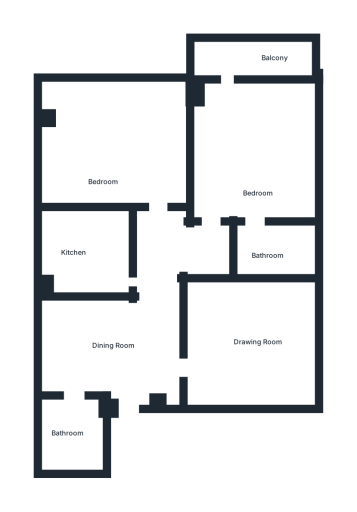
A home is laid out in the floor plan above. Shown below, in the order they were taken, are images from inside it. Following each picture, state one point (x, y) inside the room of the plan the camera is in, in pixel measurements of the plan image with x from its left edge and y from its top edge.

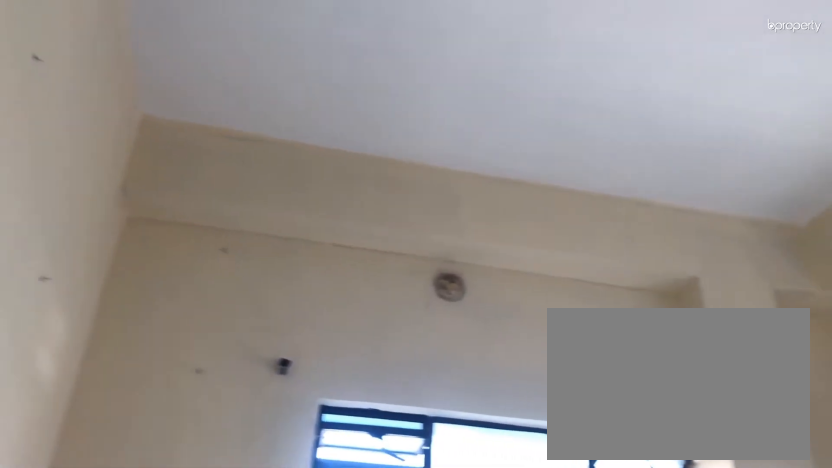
(101, 152)
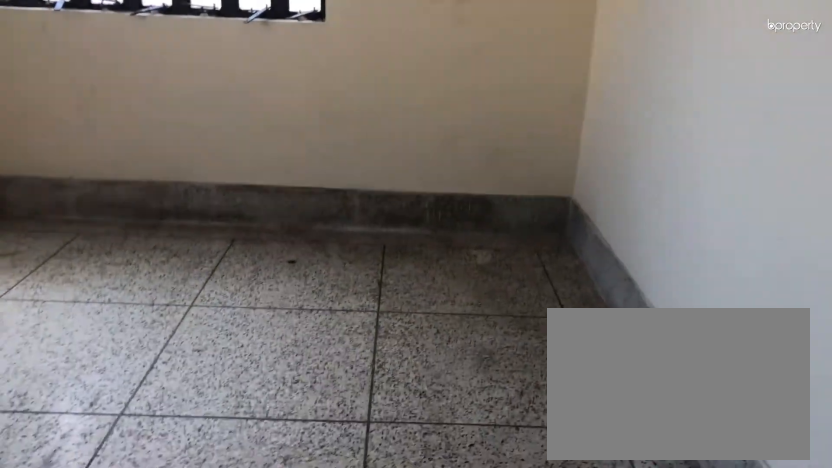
(101, 152)
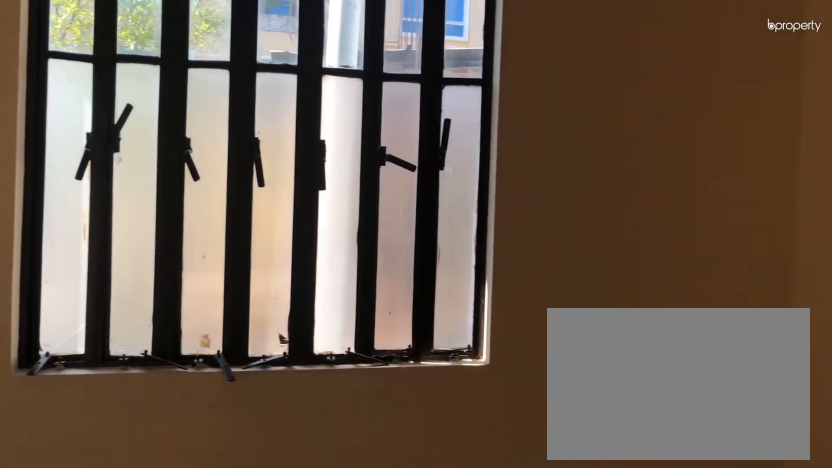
(254, 149)
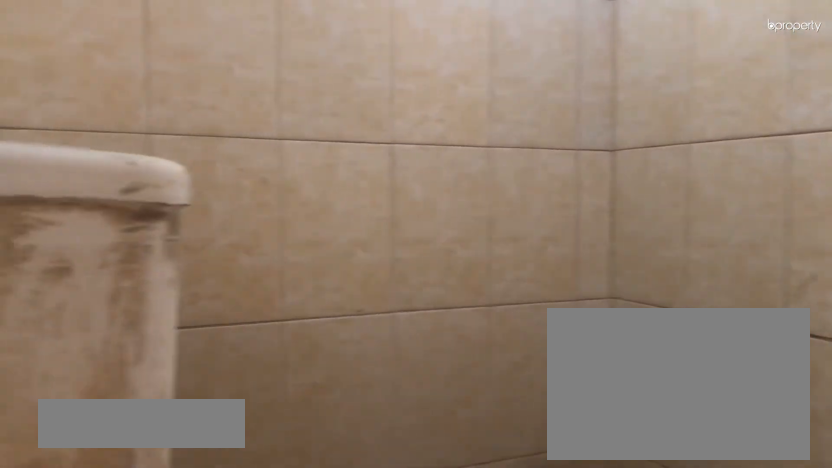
(277, 251)
